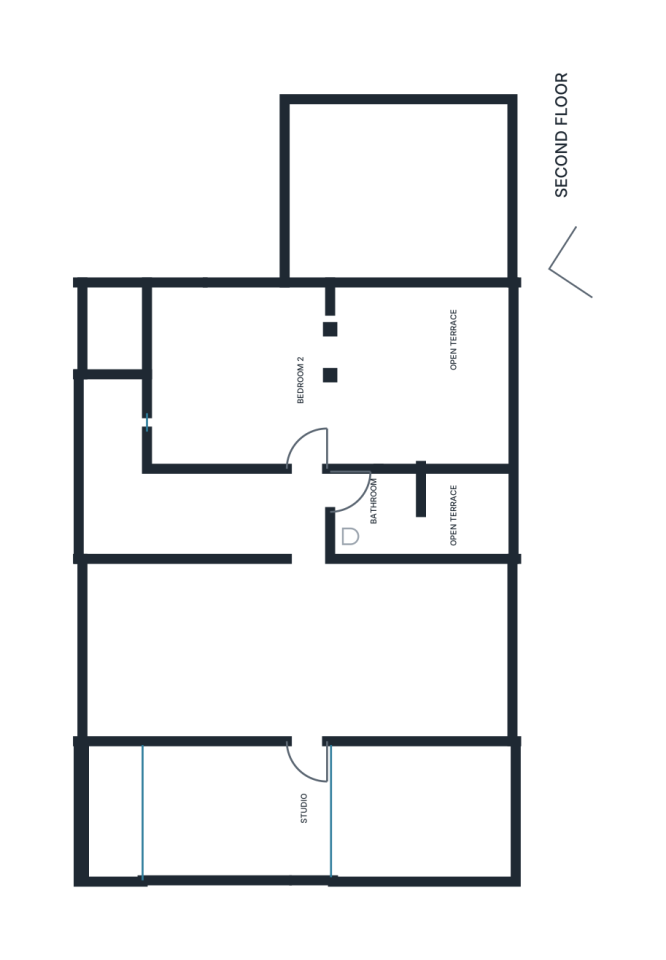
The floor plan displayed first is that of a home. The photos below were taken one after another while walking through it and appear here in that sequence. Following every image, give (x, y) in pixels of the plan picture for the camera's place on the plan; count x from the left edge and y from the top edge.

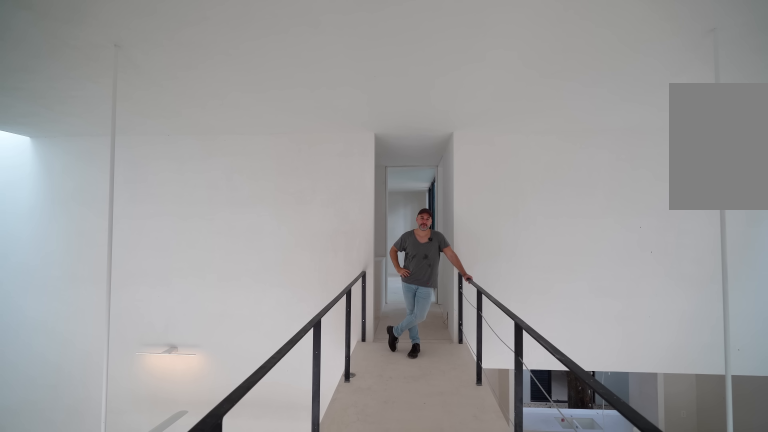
(305, 645)
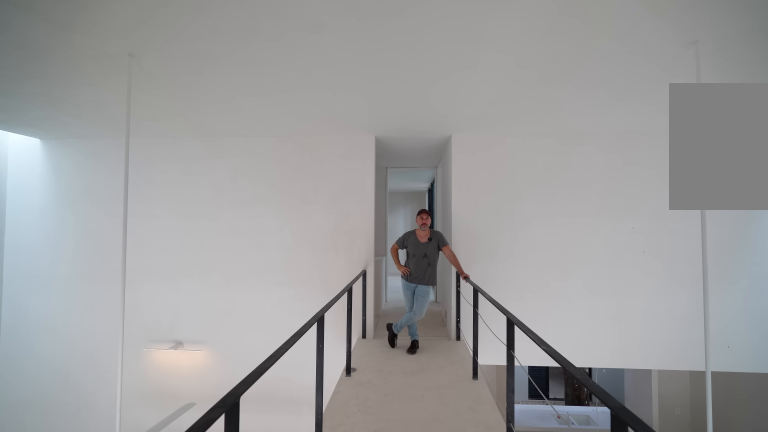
(297, 682)
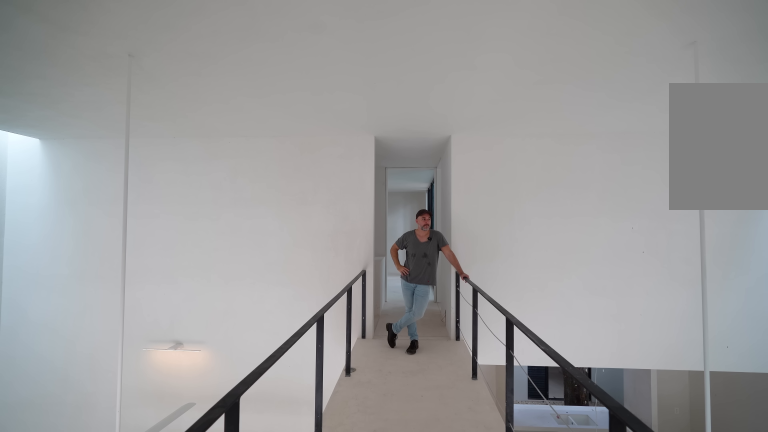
(297, 682)
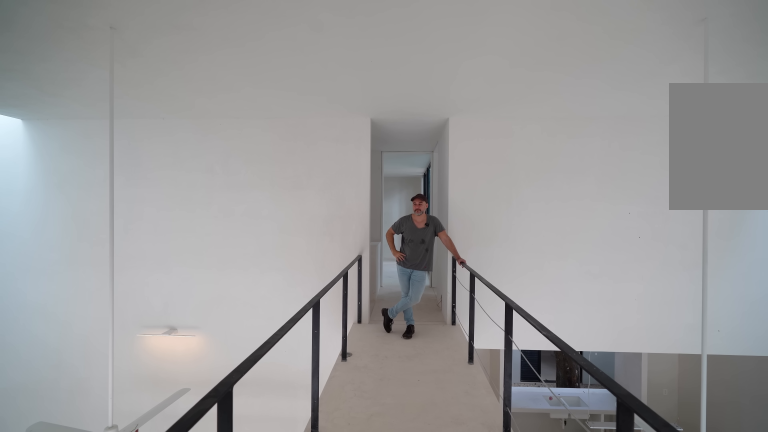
(297, 683)
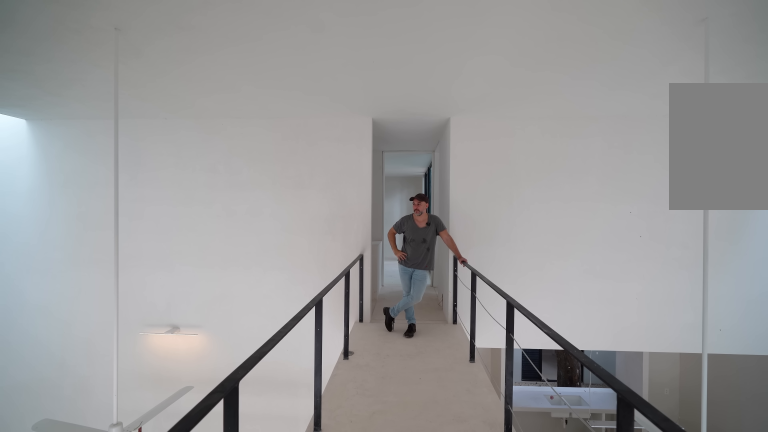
(297, 683)
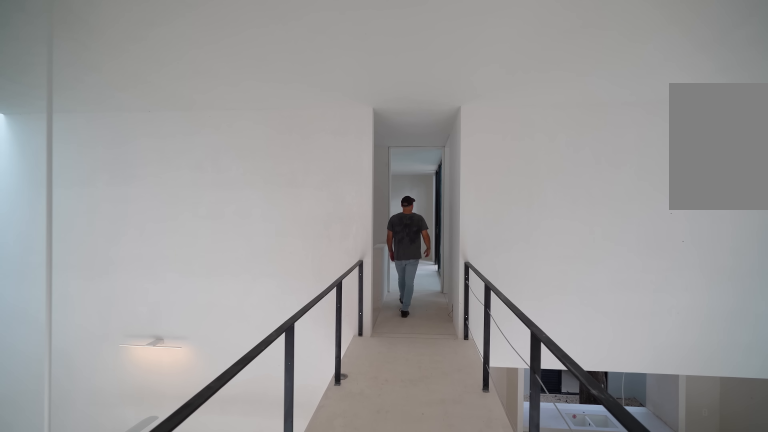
(296, 683)
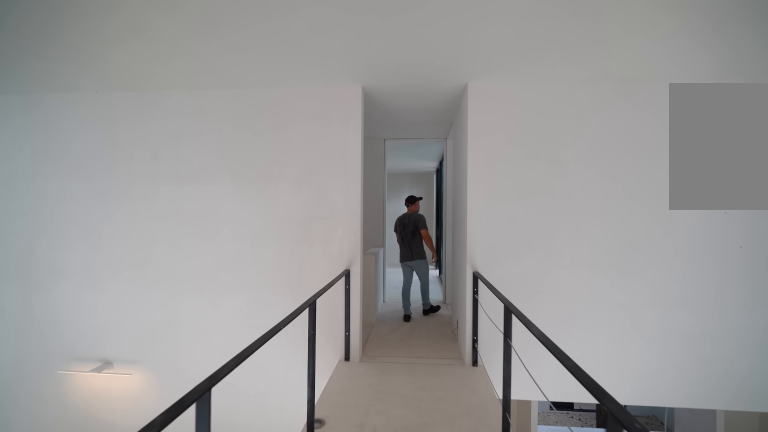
(297, 683)
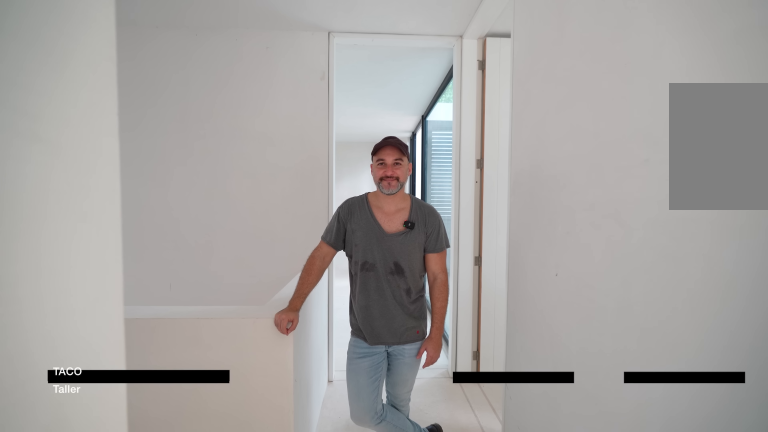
(306, 568)
